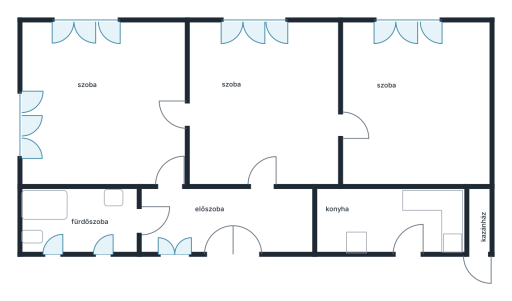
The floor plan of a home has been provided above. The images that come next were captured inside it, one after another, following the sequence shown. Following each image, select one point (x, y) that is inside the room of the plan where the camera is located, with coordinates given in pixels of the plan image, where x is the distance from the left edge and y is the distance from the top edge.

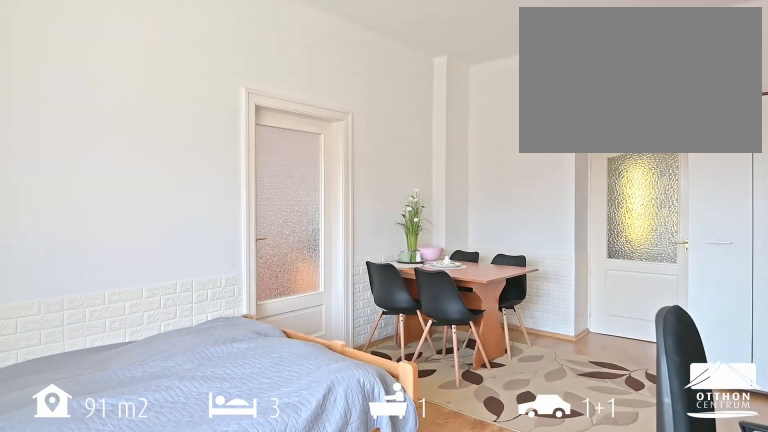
(259, 110)
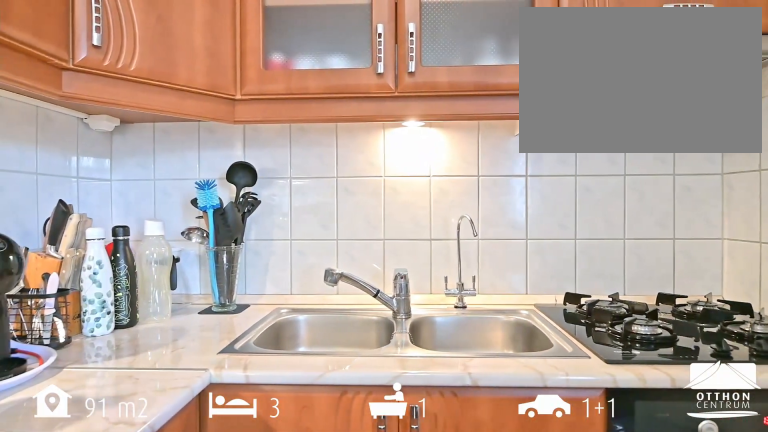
(386, 223)
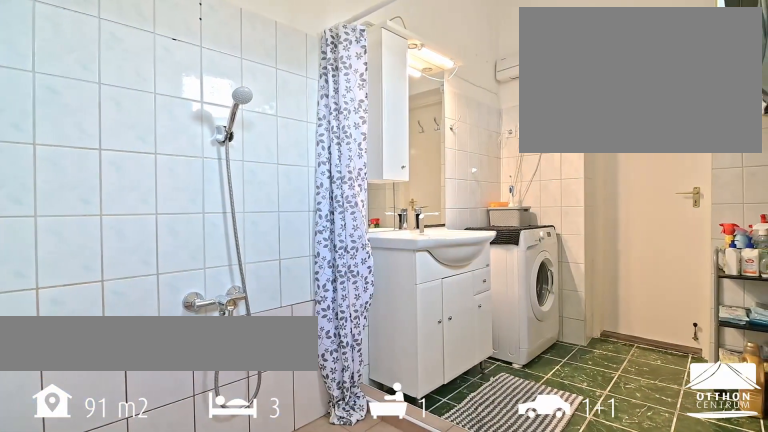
(93, 223)
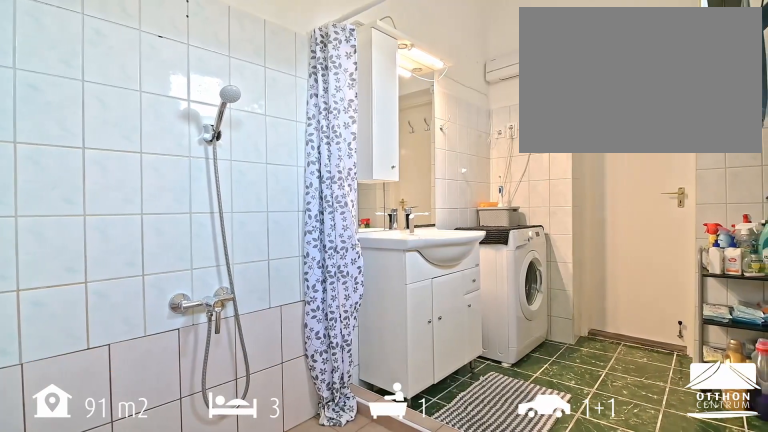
(93, 223)
